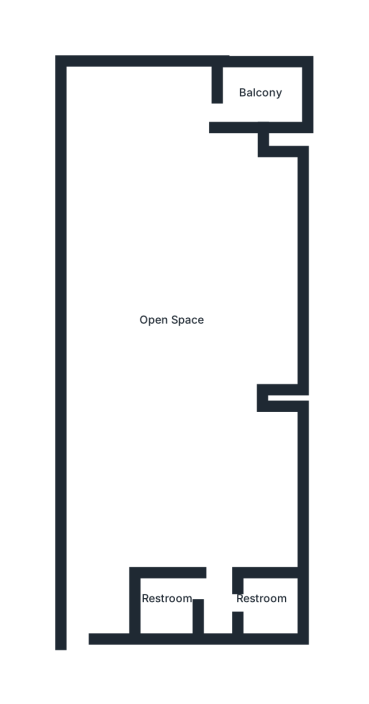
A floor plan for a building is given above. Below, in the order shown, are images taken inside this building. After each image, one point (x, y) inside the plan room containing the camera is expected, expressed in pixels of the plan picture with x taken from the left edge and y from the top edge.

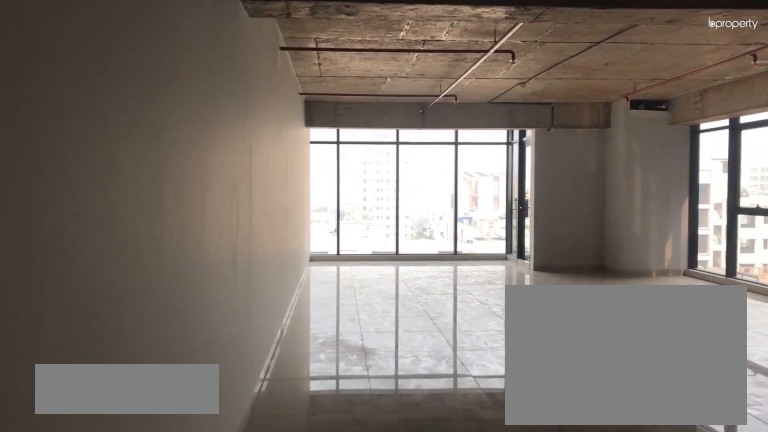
(179, 346)
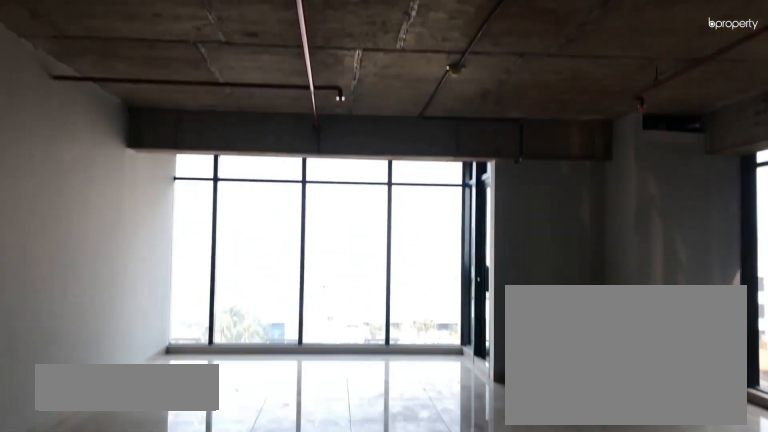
(179, 346)
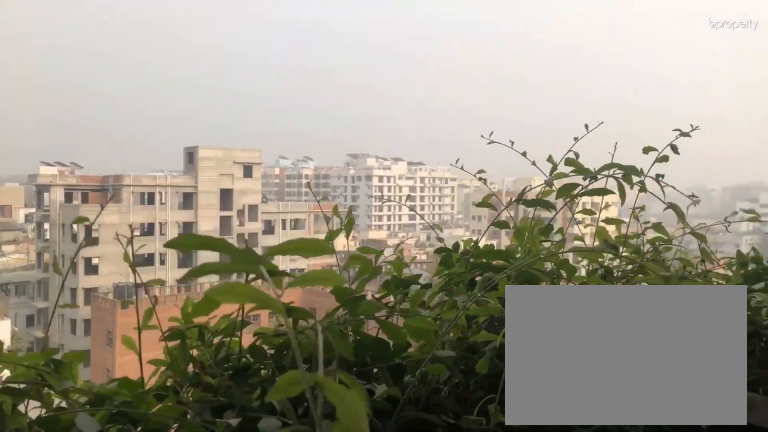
(265, 94)
